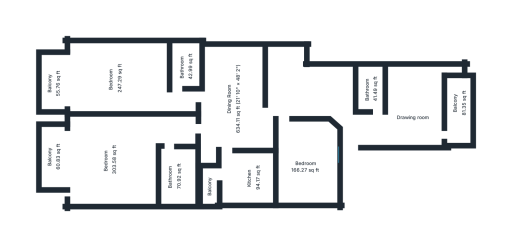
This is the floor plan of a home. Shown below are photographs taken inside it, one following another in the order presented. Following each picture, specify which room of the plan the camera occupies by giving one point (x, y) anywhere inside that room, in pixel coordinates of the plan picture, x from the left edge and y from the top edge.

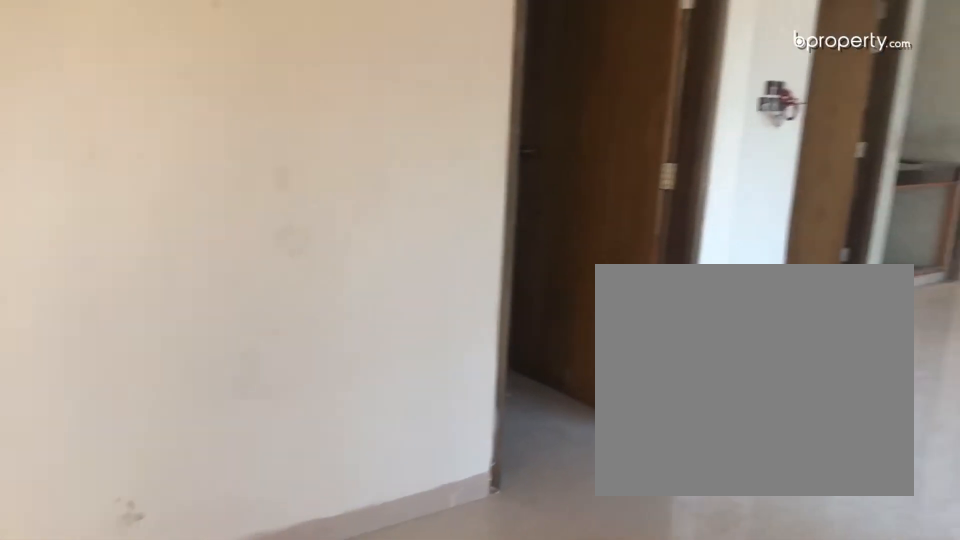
(231, 99)
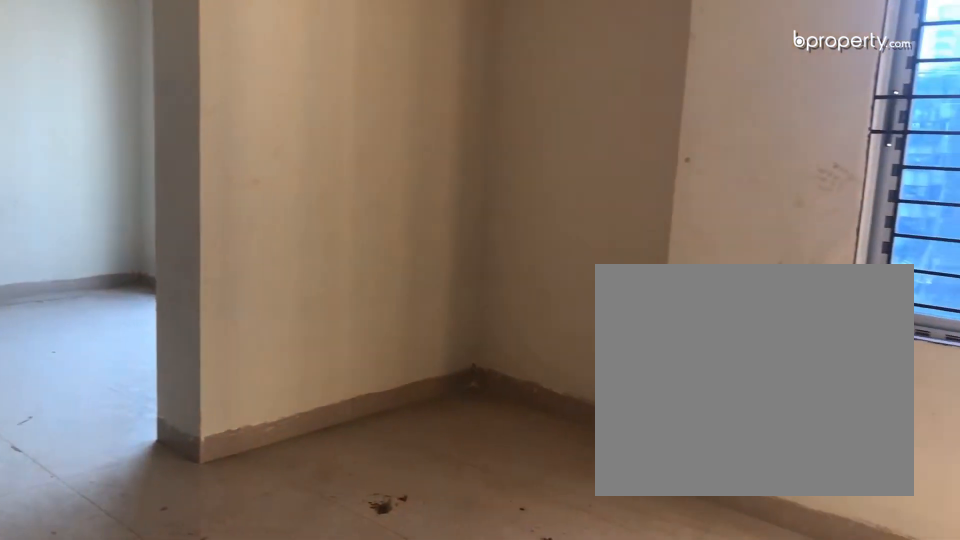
(231, 99)
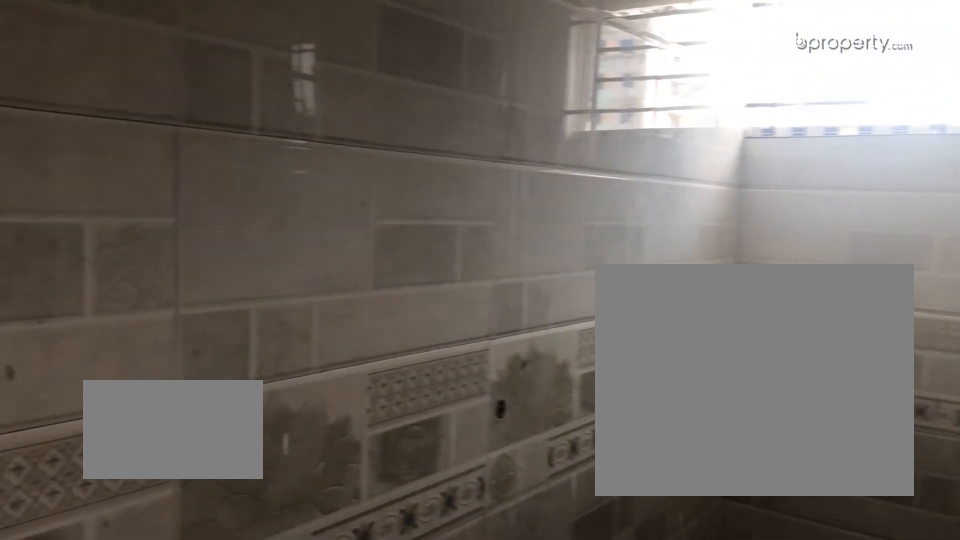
(372, 88)
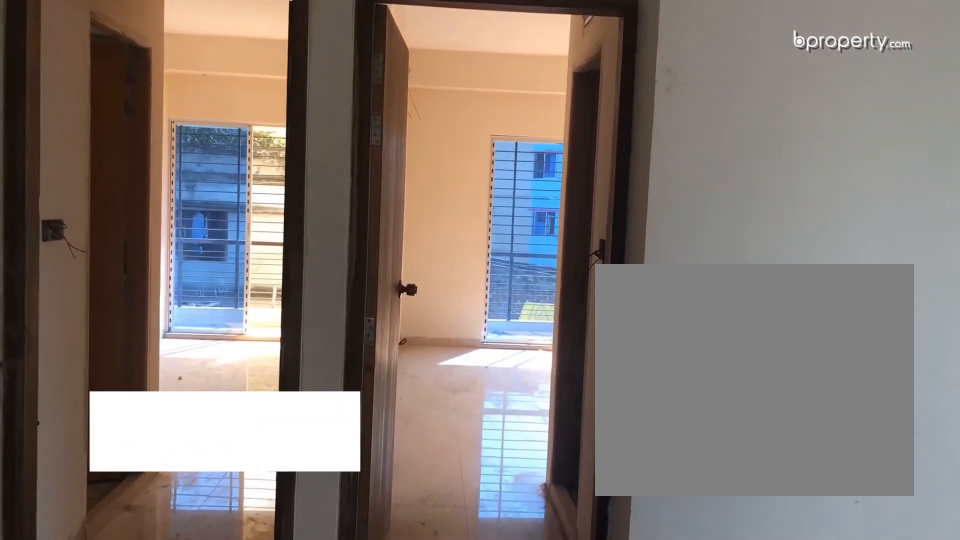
(218, 96)
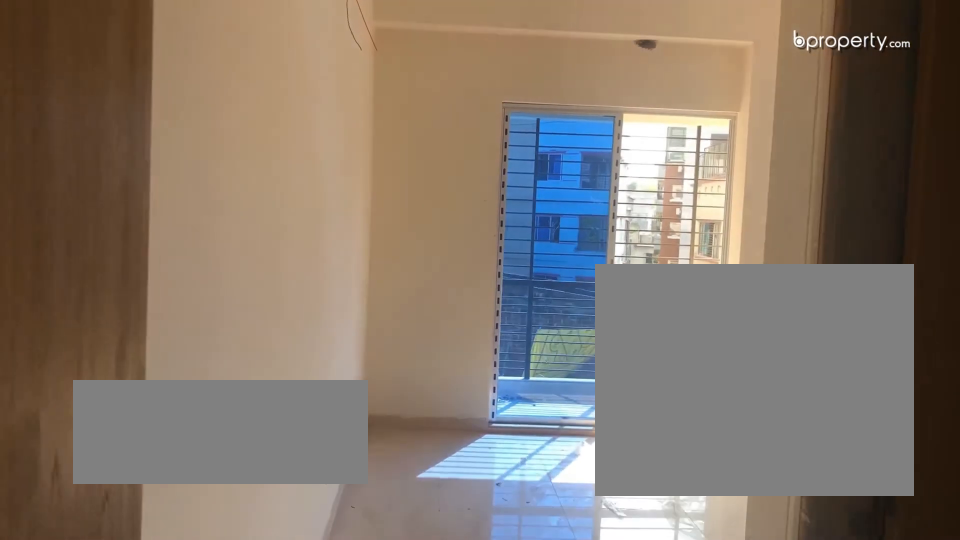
(113, 82)
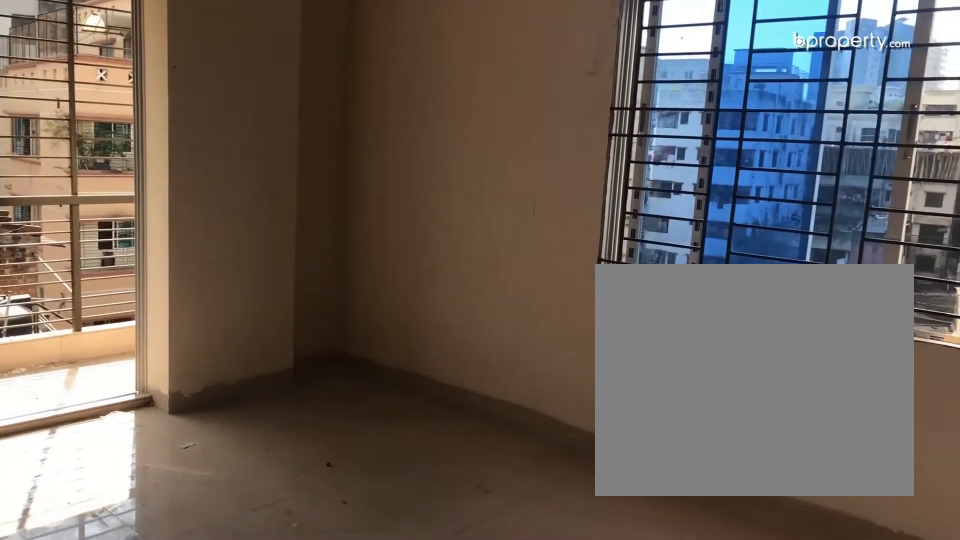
(113, 82)
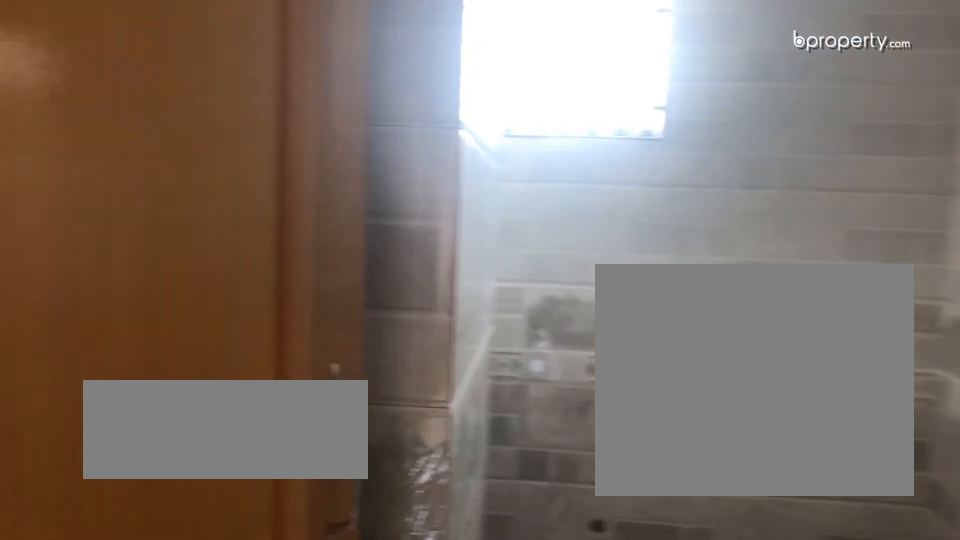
(185, 68)
